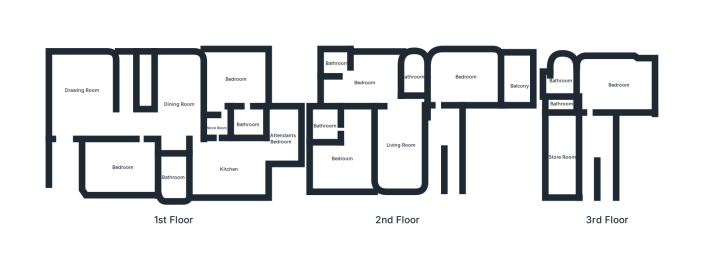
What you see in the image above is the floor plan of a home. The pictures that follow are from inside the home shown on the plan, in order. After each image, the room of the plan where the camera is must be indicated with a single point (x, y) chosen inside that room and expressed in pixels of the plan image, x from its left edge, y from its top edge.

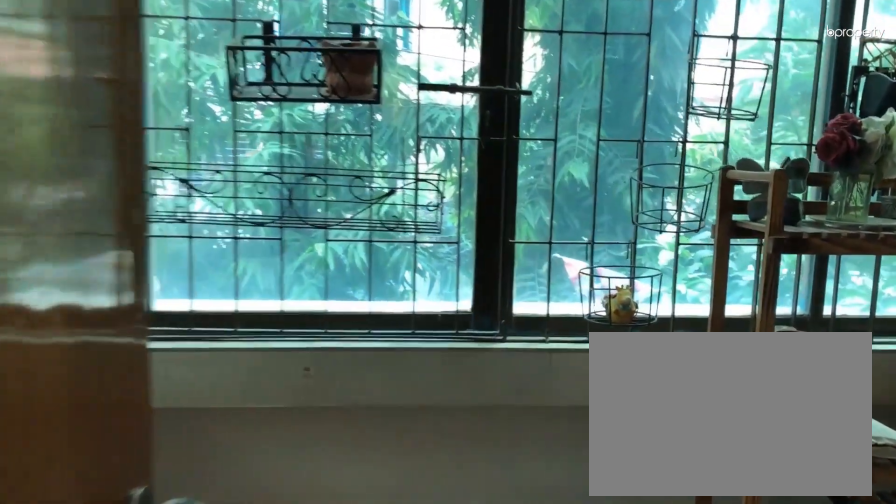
(519, 86)
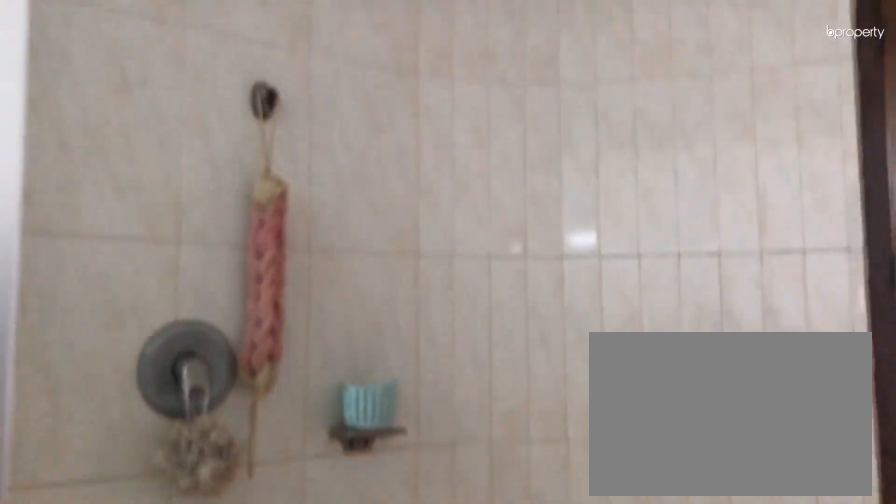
(410, 77)
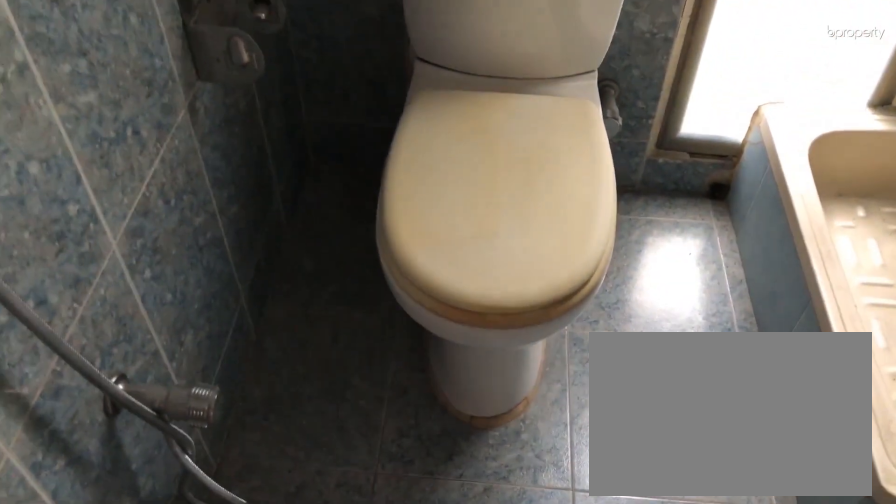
(335, 63)
